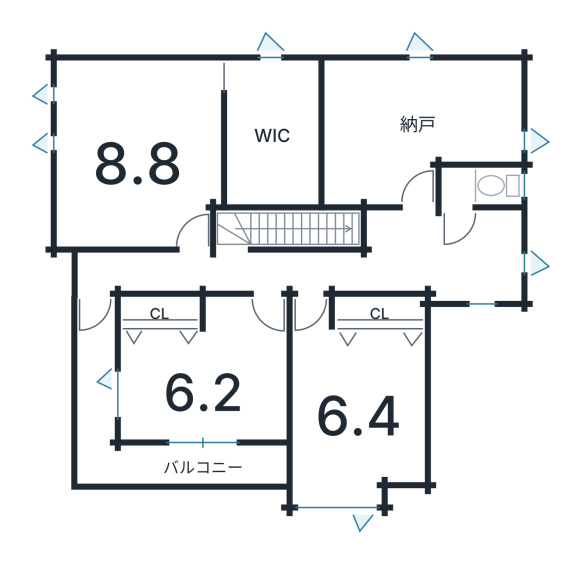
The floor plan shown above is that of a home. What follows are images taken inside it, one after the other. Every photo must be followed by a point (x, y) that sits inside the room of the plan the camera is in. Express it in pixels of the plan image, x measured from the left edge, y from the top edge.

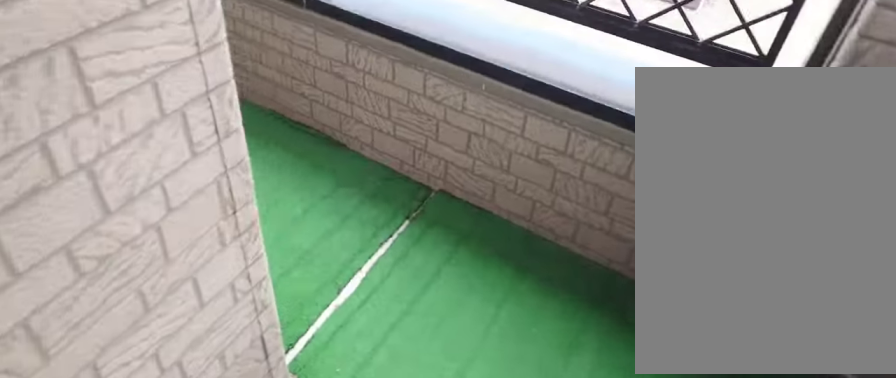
(179, 469)
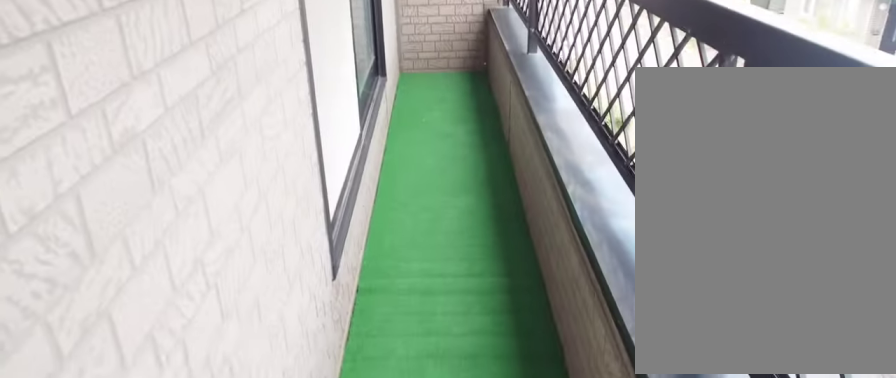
(179, 469)
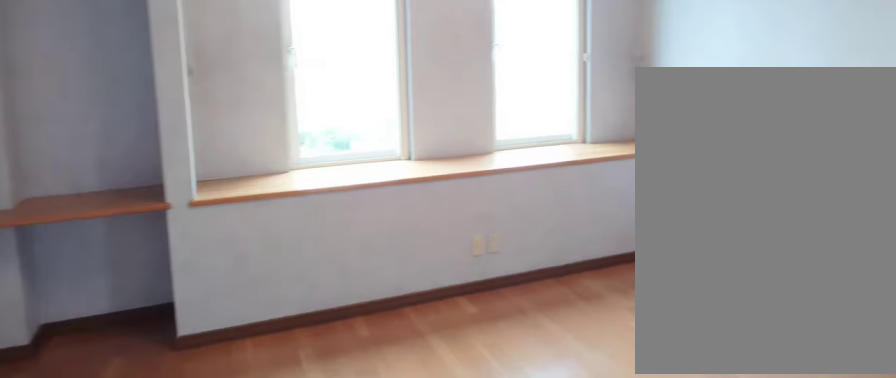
(125, 163)
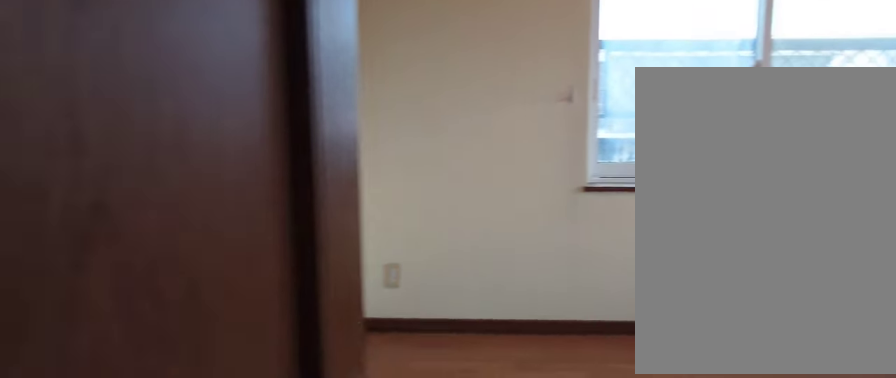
(195, 391)
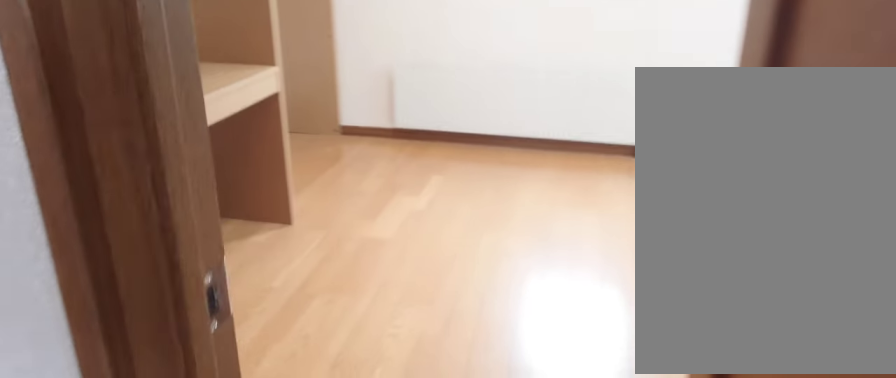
(390, 133)
